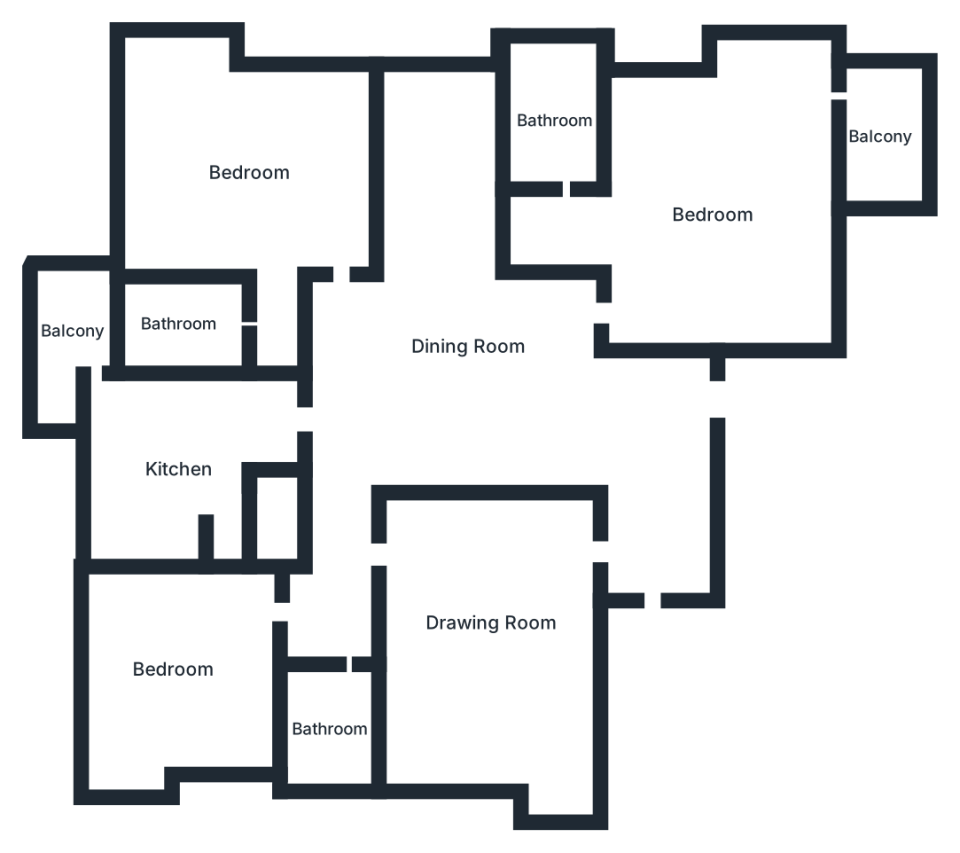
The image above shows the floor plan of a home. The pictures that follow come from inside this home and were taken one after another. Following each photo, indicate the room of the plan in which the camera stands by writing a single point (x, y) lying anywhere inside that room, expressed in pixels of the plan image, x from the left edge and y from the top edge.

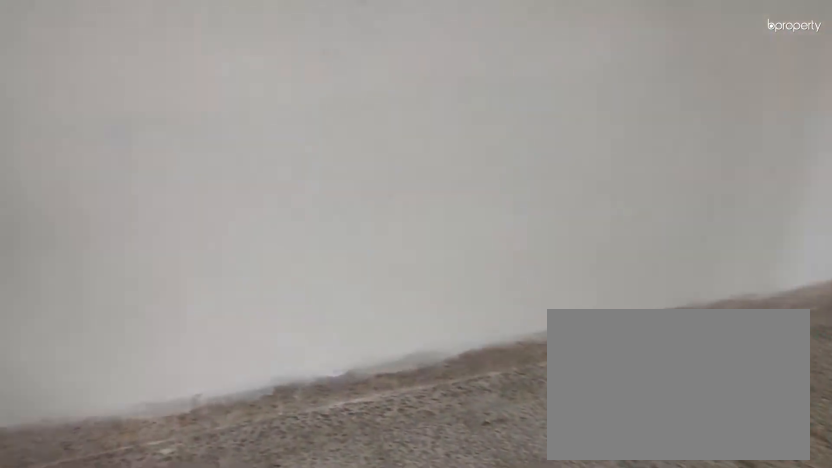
(460, 343)
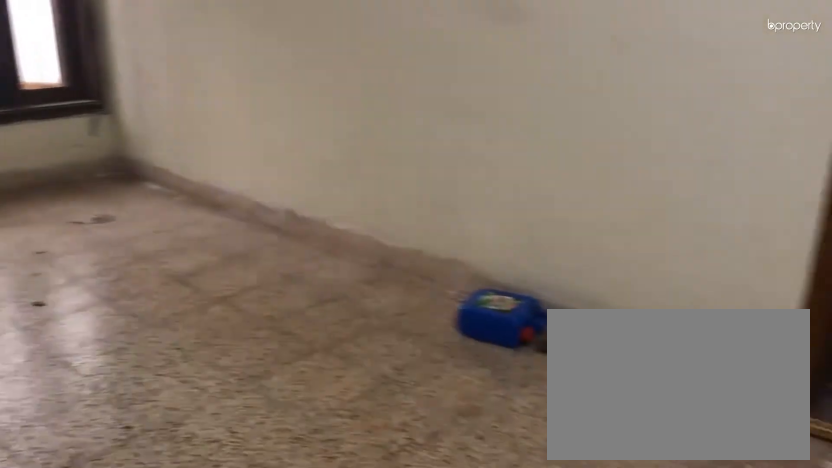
(491, 624)
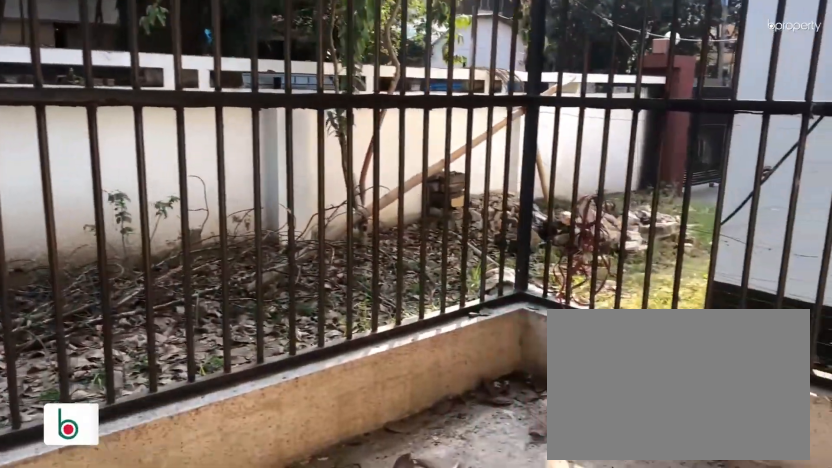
(885, 131)
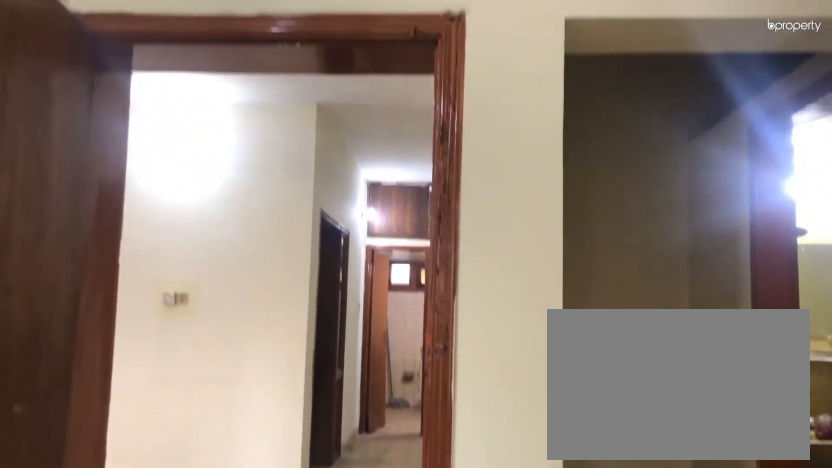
(248, 180)
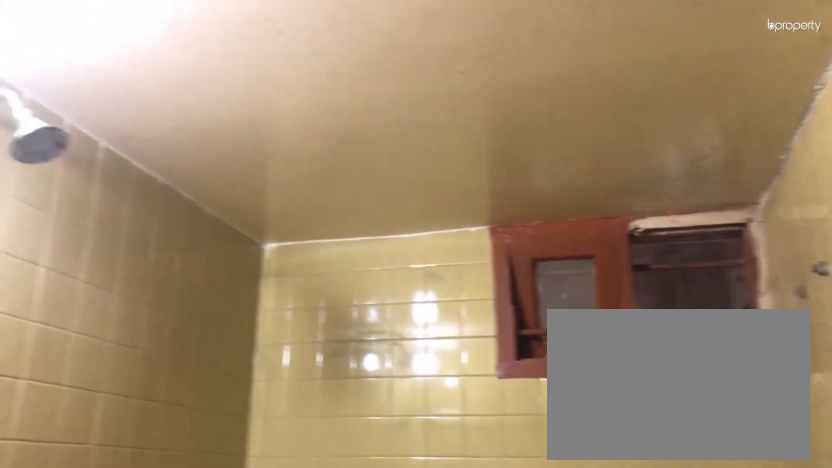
(179, 324)
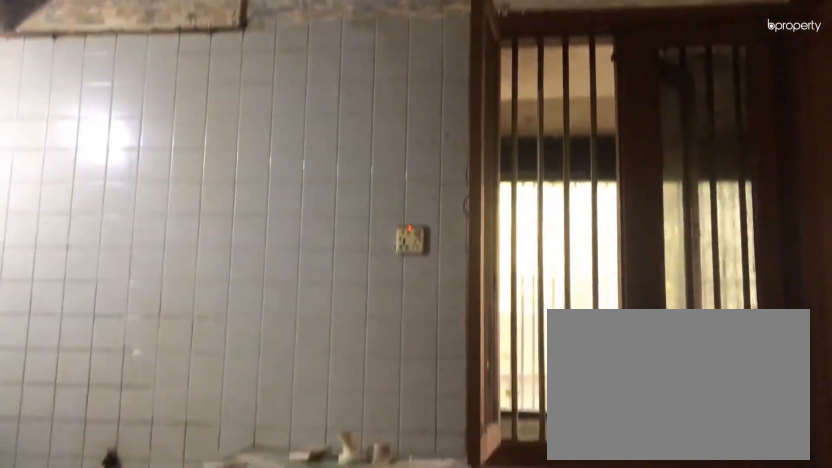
(173, 480)
